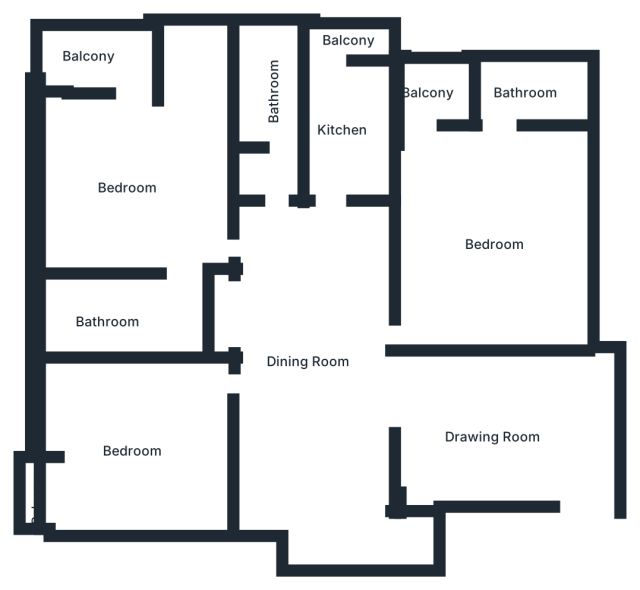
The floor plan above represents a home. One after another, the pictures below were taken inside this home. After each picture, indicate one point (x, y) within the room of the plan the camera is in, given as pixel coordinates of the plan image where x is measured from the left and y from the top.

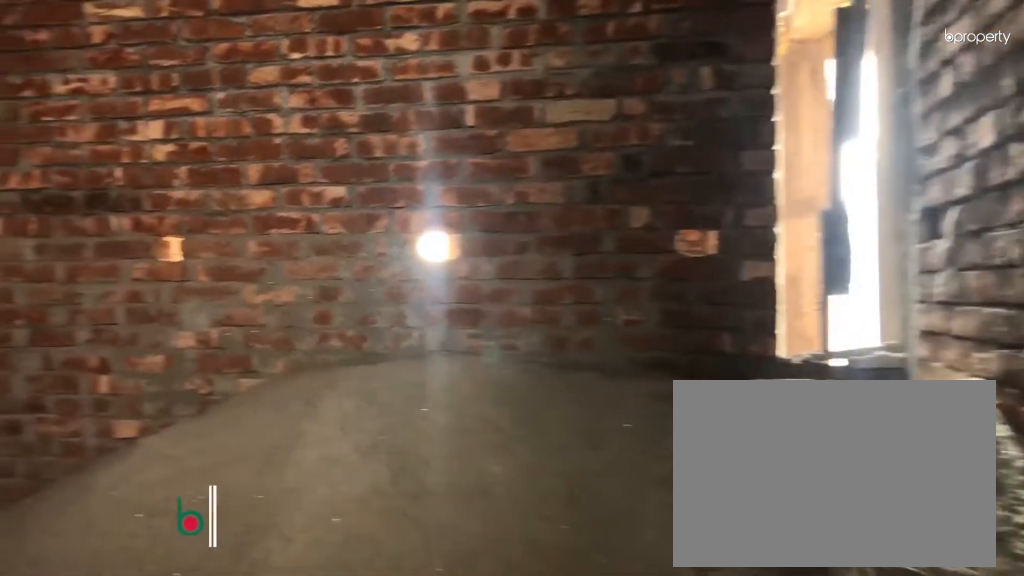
(496, 432)
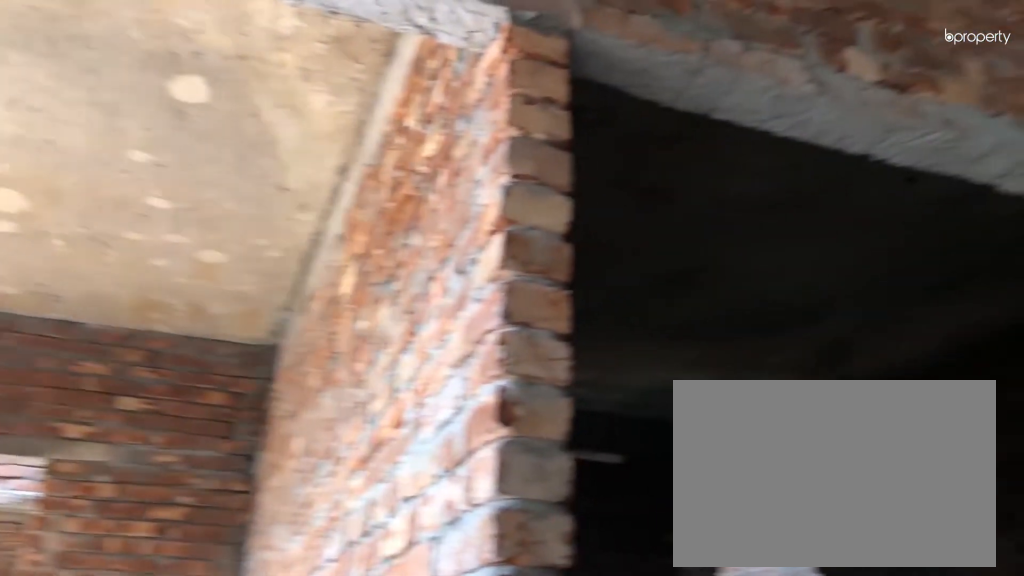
(310, 367)
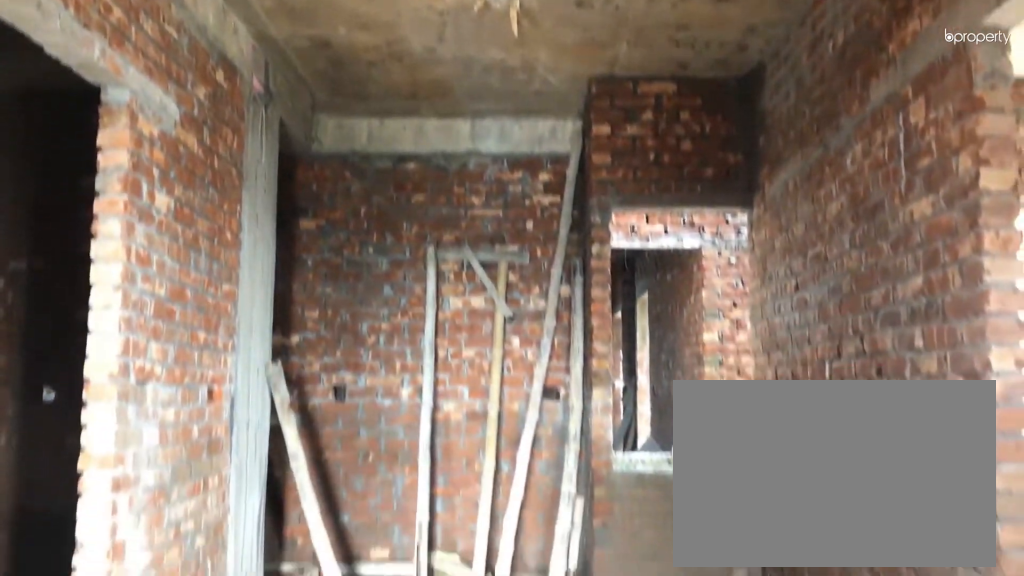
(310, 367)
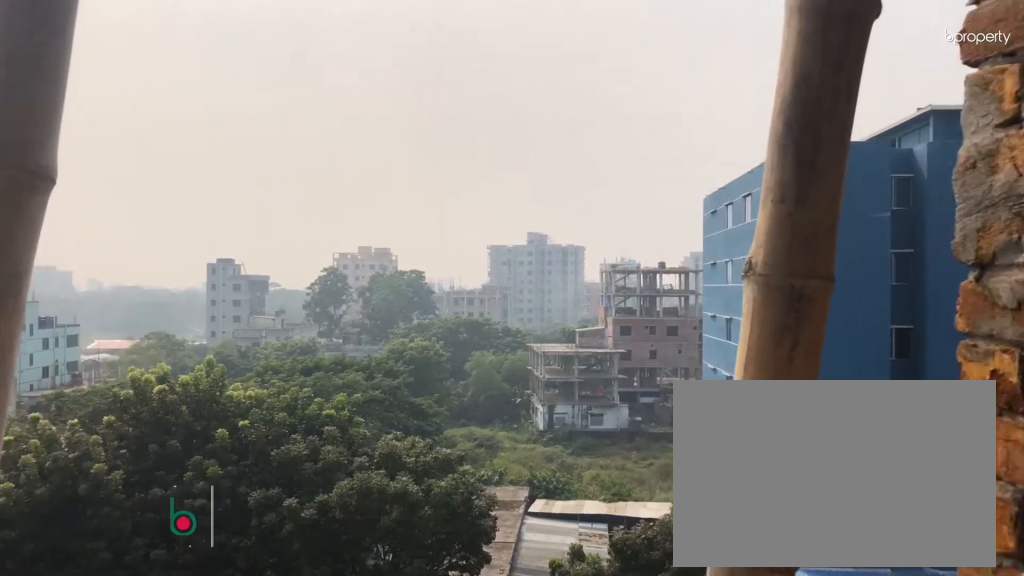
(86, 47)
